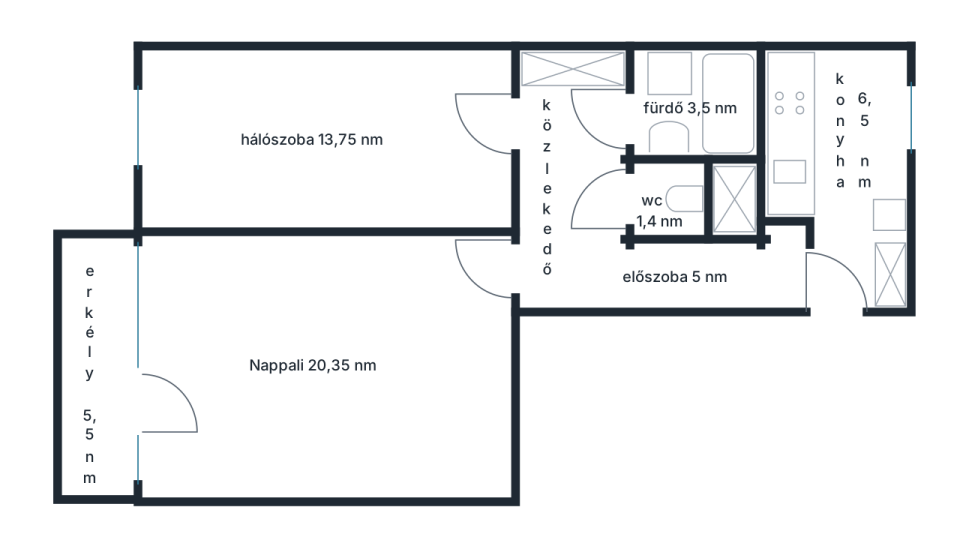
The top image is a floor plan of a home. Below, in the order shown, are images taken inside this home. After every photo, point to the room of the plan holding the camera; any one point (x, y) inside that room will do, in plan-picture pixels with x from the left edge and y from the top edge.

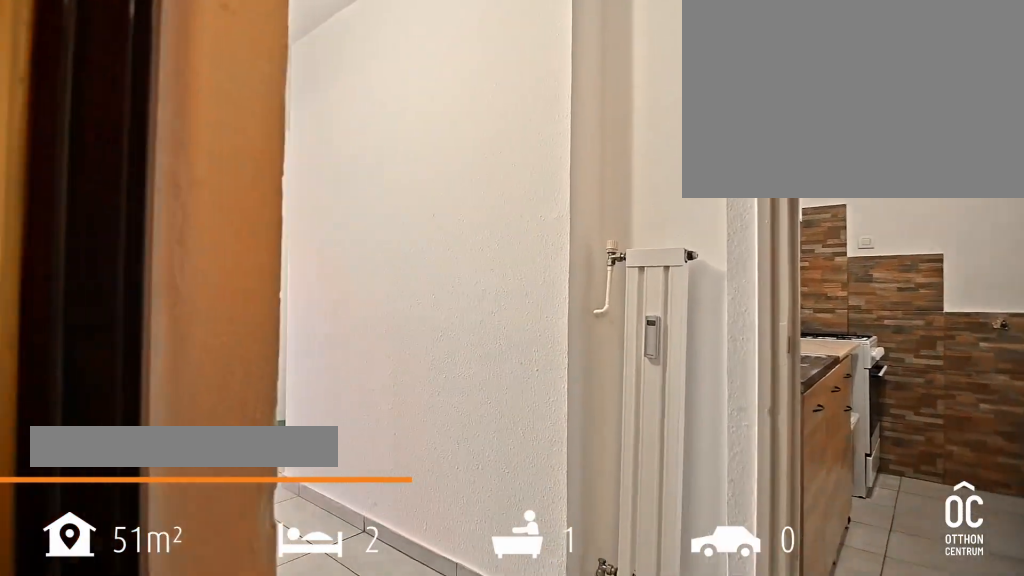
(671, 276)
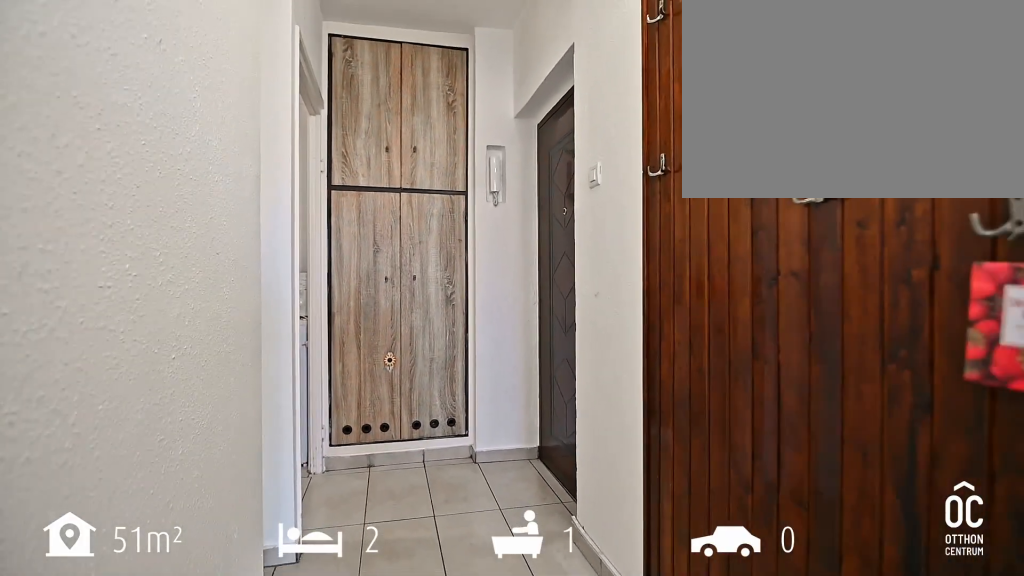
(670, 276)
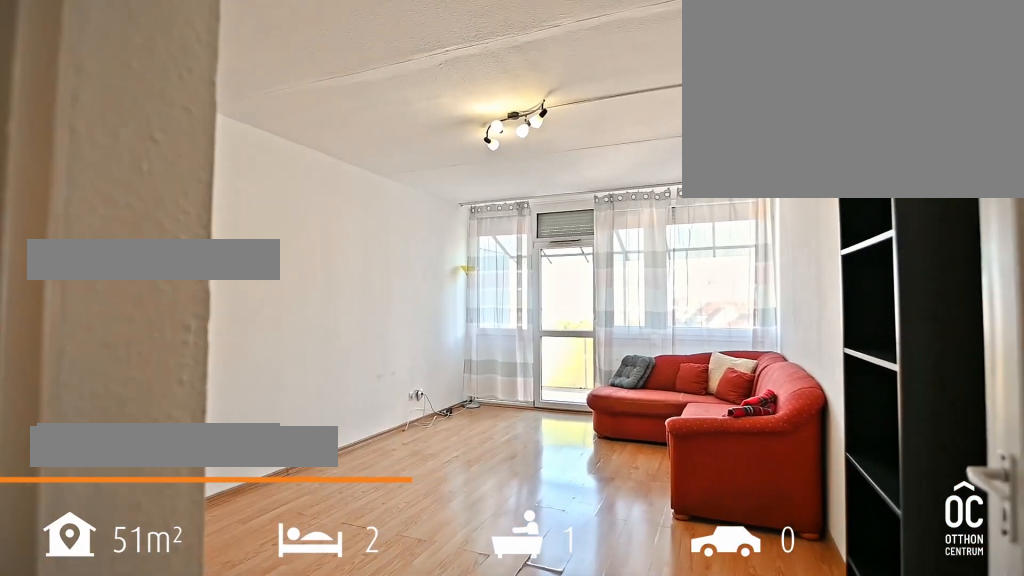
(320, 369)
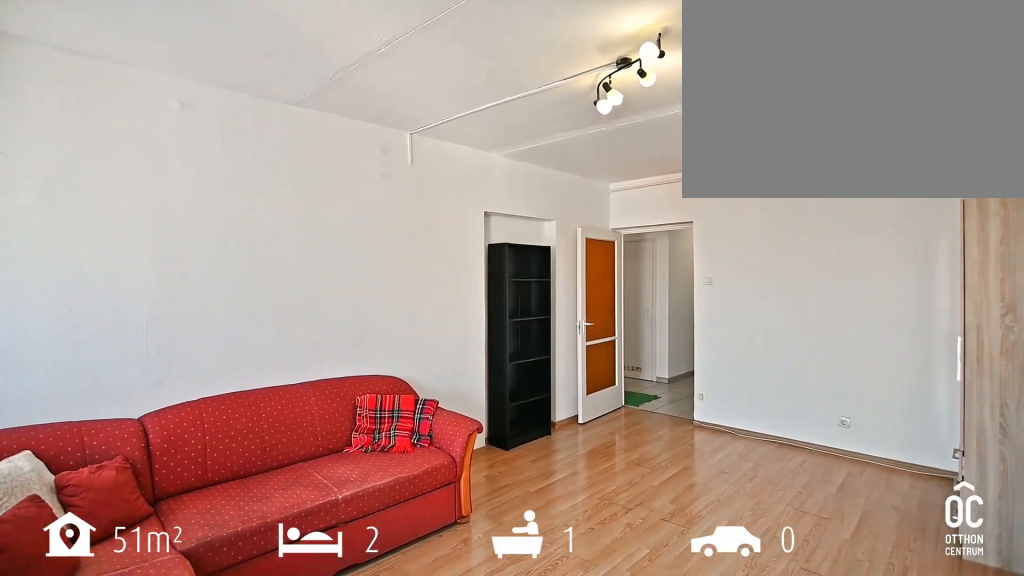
(320, 369)
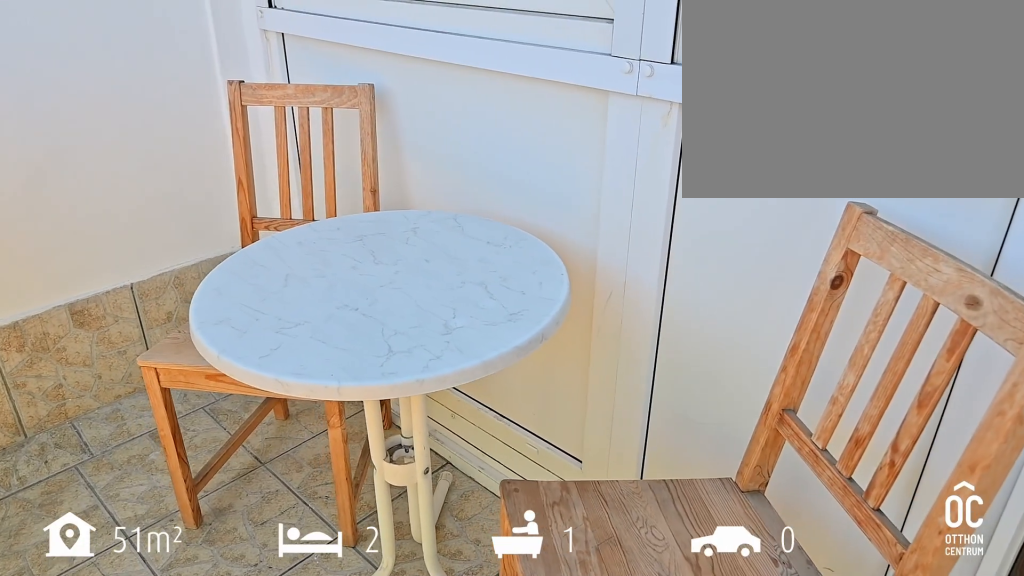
(95, 371)
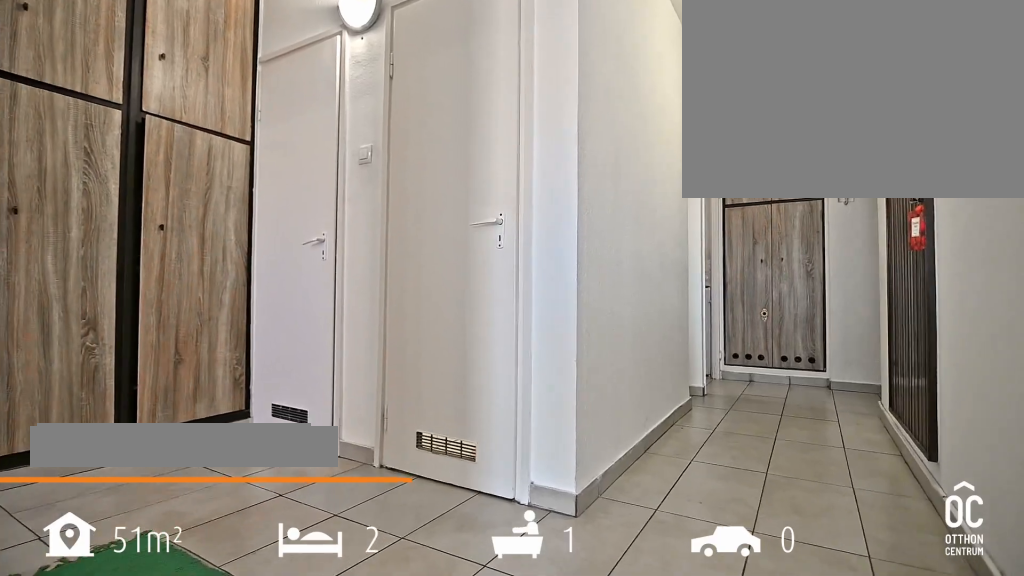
(567, 262)
